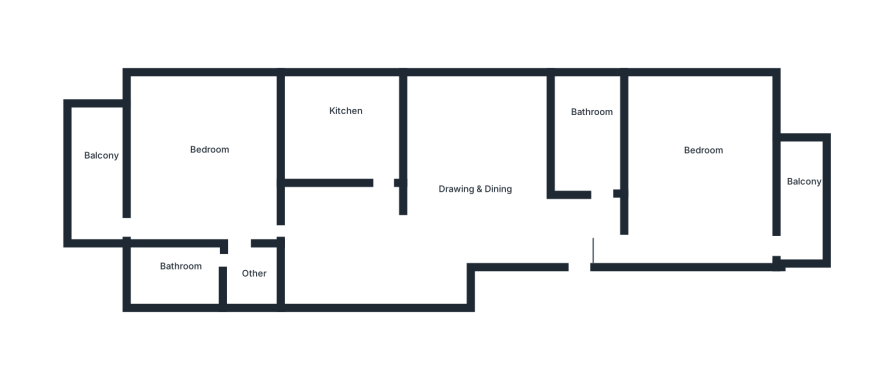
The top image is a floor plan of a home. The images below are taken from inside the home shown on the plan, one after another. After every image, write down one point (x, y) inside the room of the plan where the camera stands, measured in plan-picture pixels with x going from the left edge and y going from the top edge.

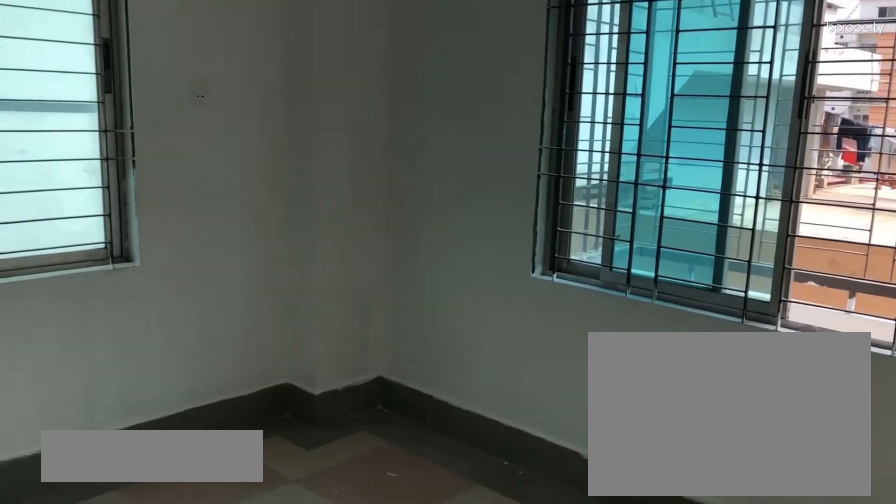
(707, 164)
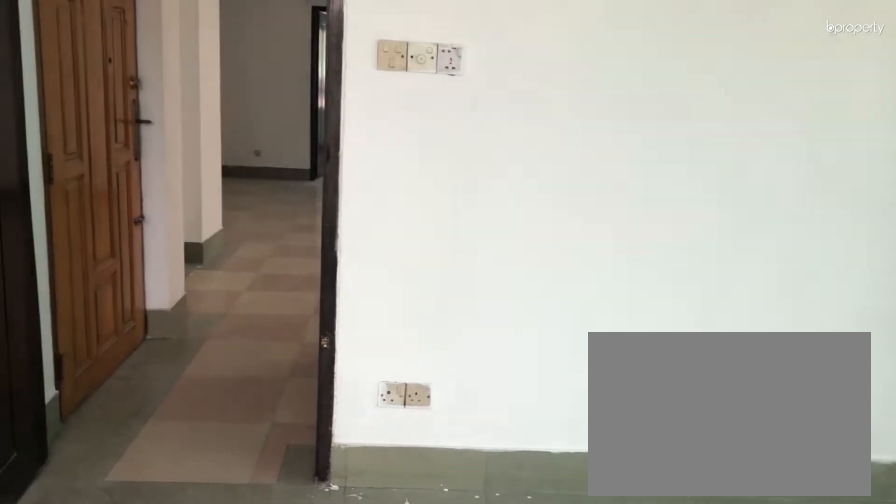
(707, 164)
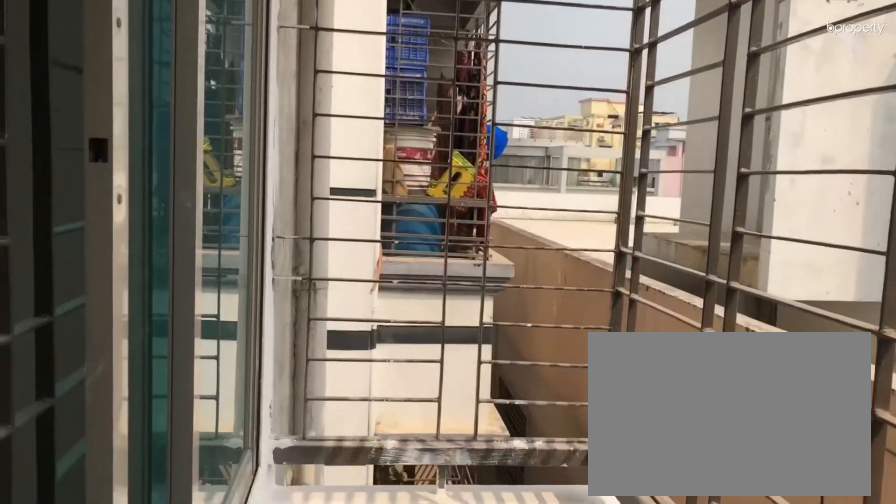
(805, 187)
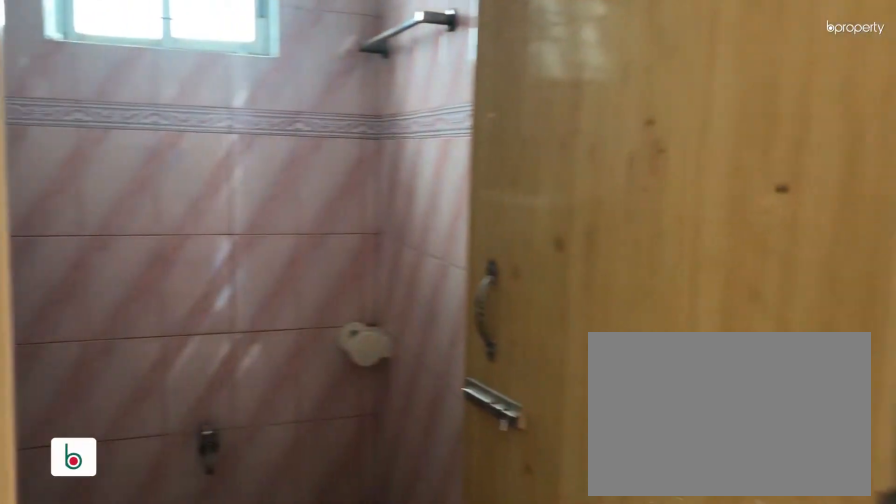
(595, 185)
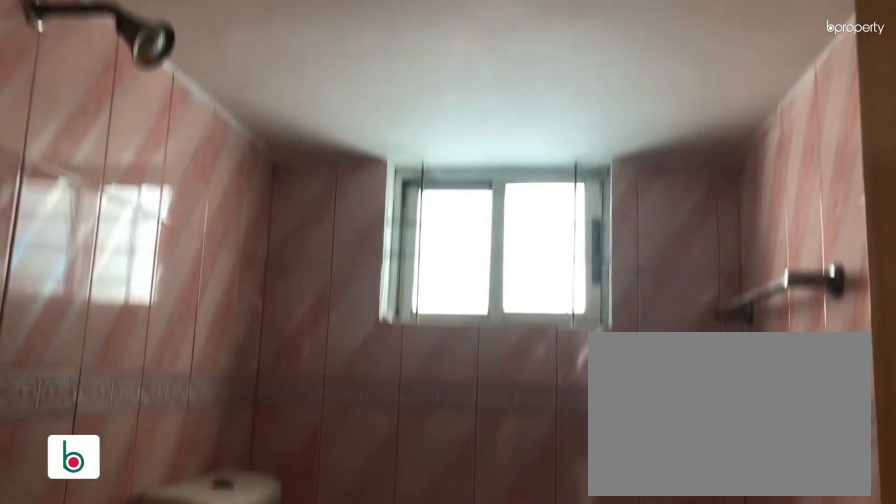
(592, 144)
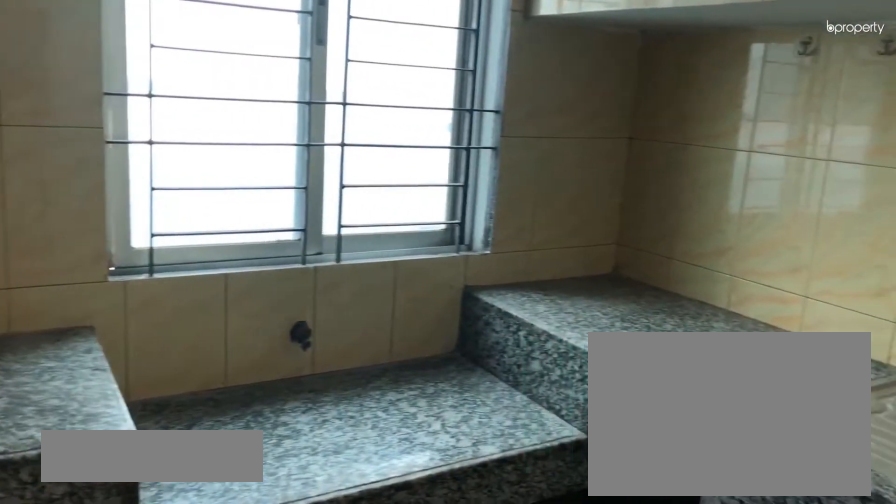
(350, 128)
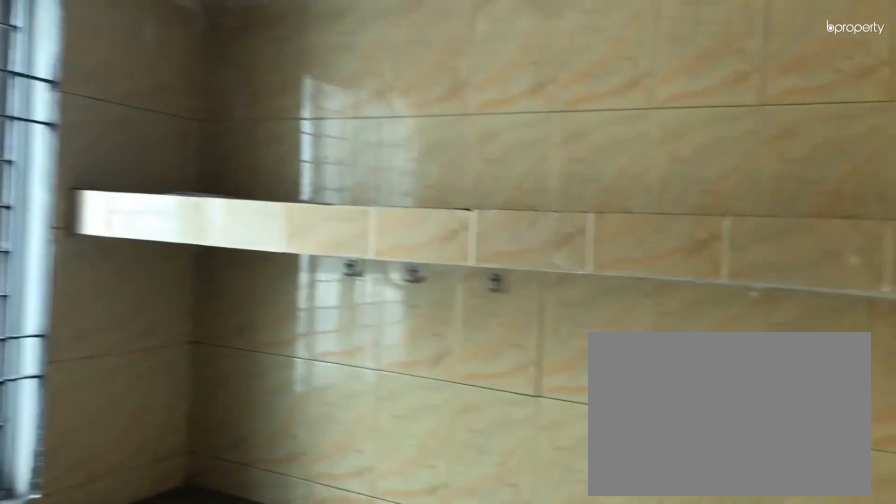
(350, 128)
